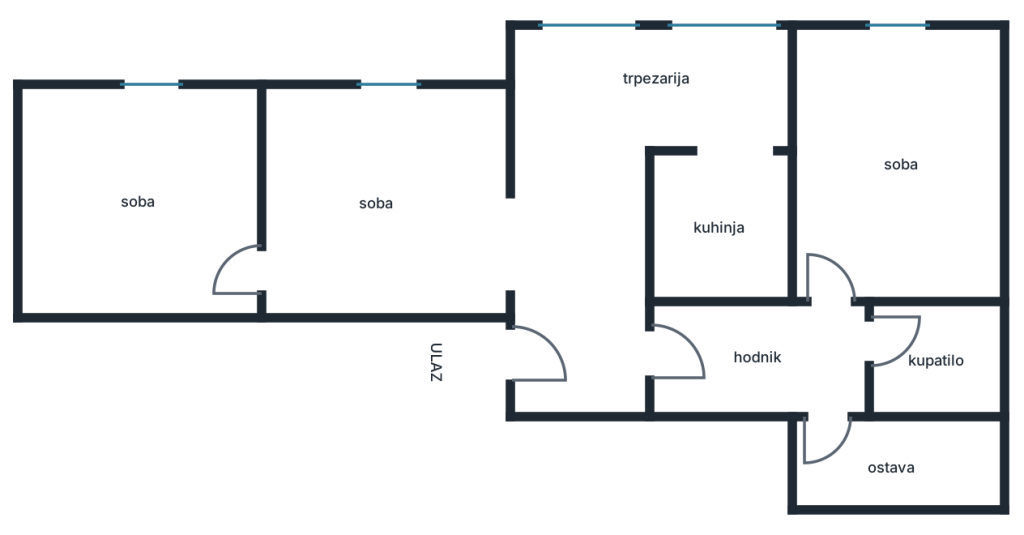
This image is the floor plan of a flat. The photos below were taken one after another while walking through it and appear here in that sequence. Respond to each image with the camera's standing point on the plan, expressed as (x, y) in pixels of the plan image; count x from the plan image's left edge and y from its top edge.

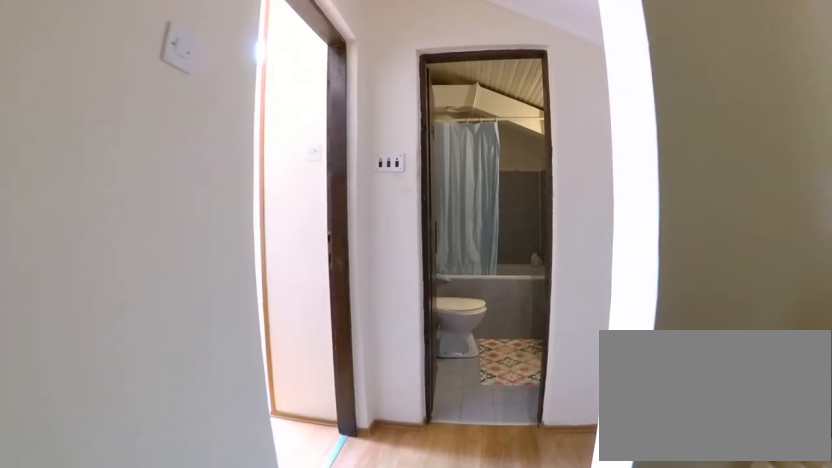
(708, 353)
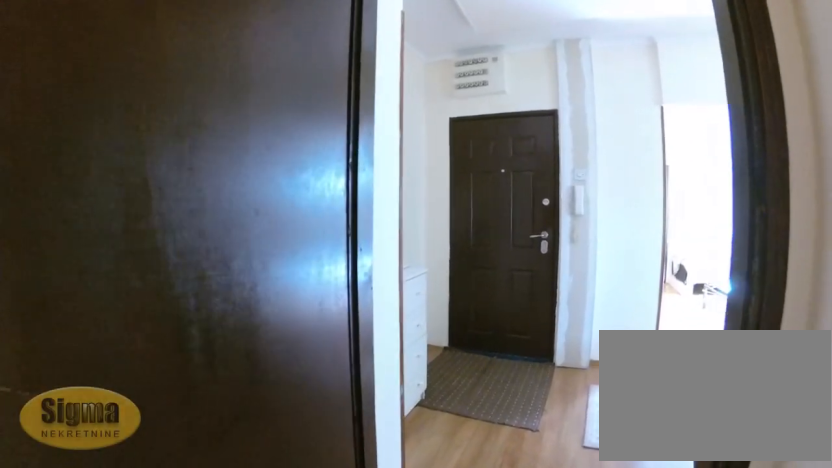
(728, 362)
